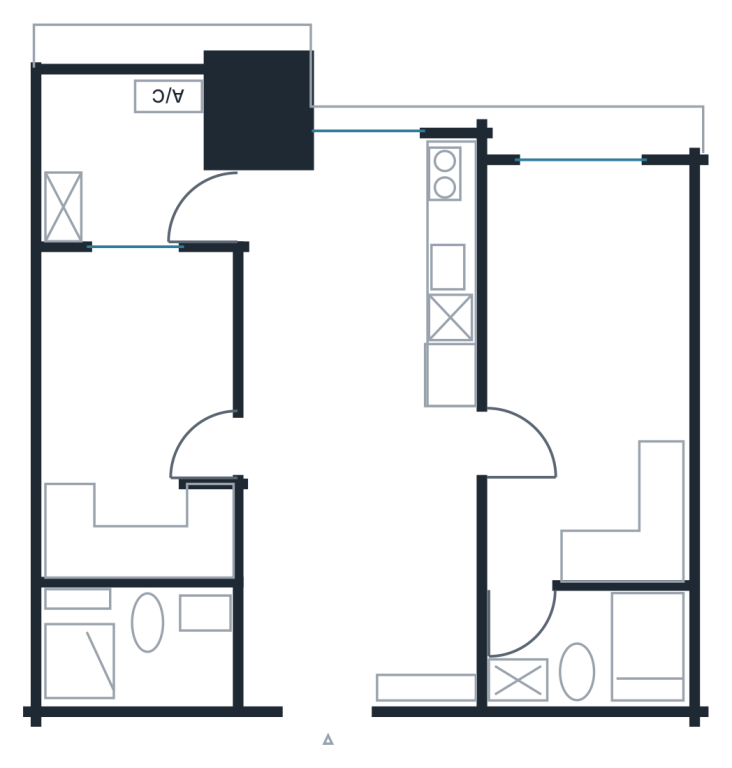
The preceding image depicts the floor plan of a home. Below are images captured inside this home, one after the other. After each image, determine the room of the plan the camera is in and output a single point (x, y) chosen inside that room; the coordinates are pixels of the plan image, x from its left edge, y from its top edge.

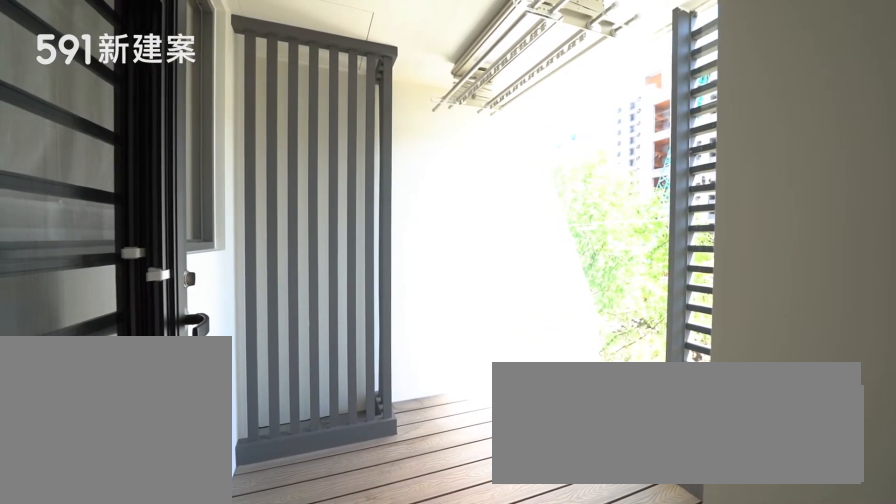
(139, 152)
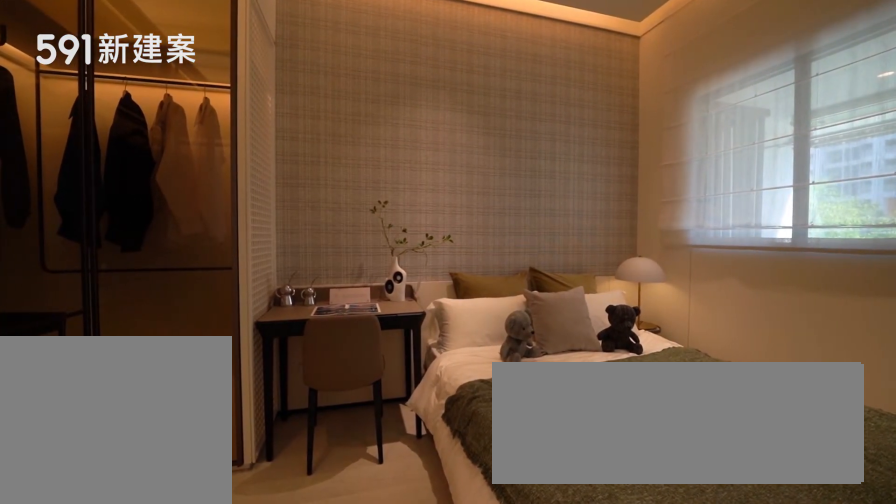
(133, 413)
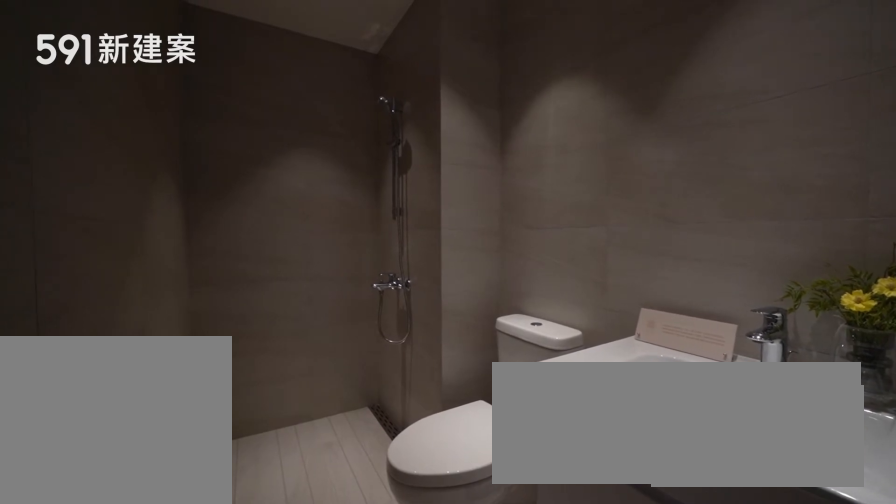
(136, 649)
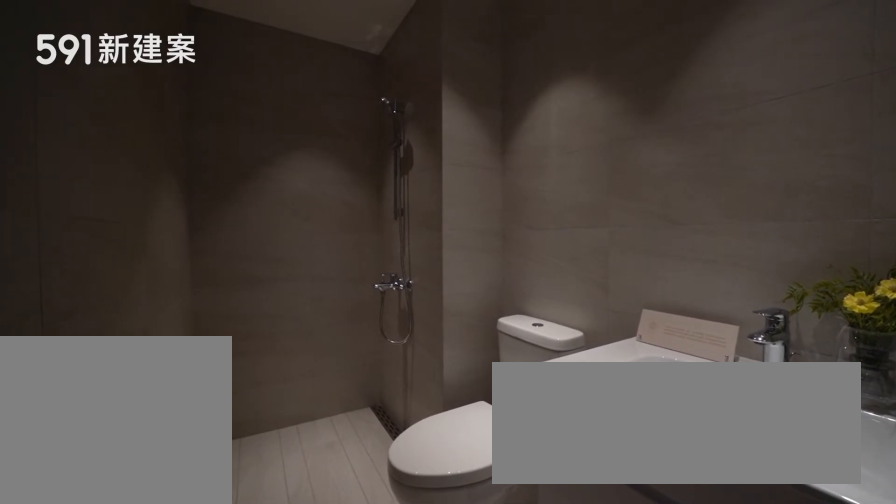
(136, 649)
